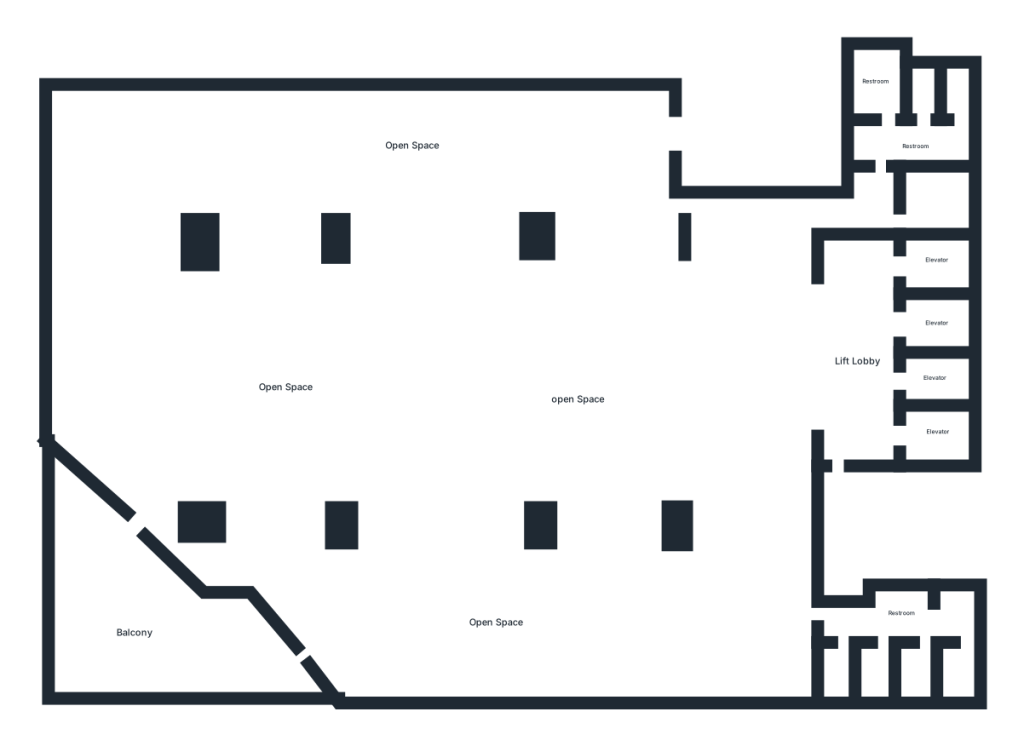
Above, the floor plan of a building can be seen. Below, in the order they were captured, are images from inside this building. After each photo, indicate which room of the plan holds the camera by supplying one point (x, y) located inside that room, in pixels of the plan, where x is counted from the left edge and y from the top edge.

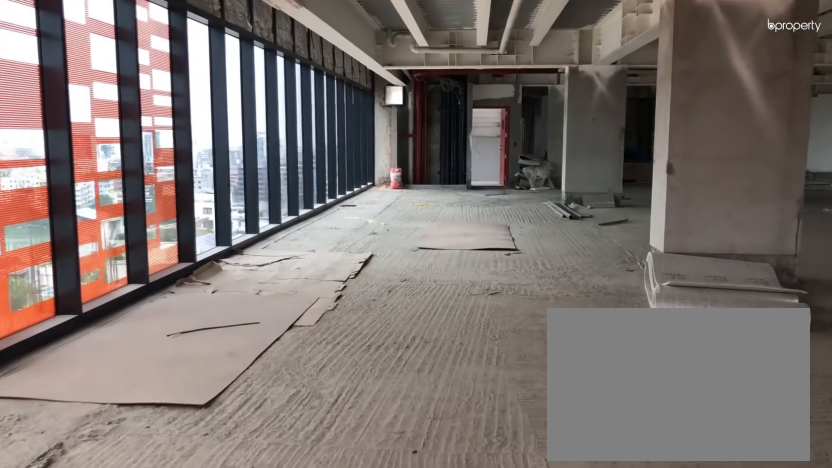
(259, 144)
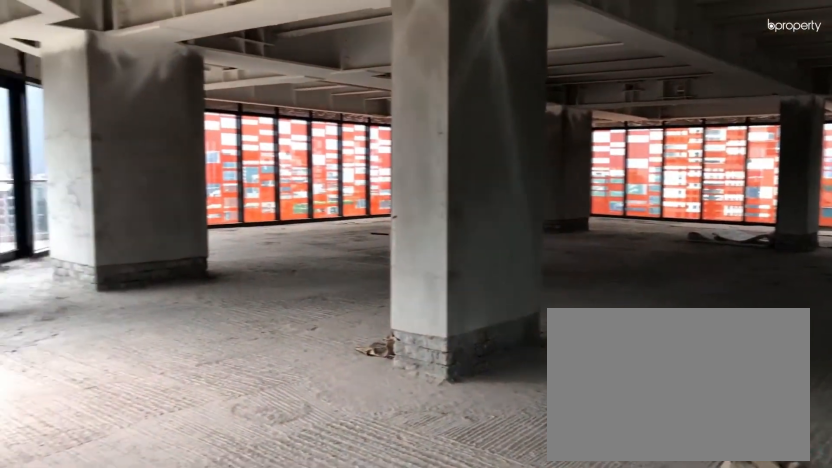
(474, 638)
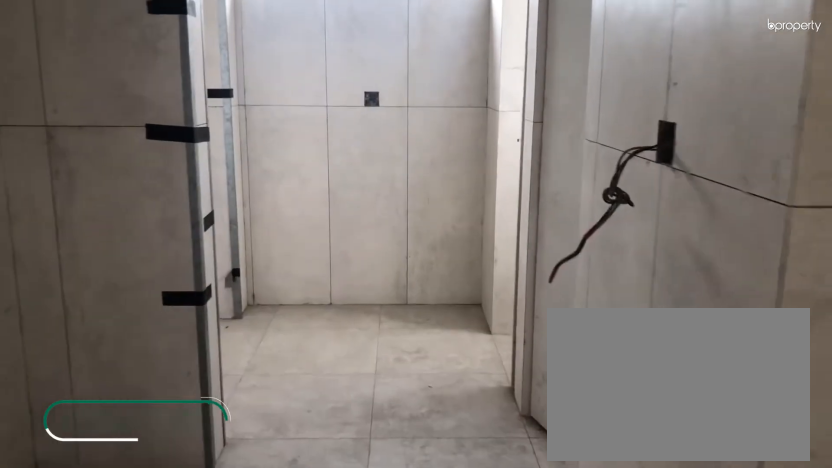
(900, 614)
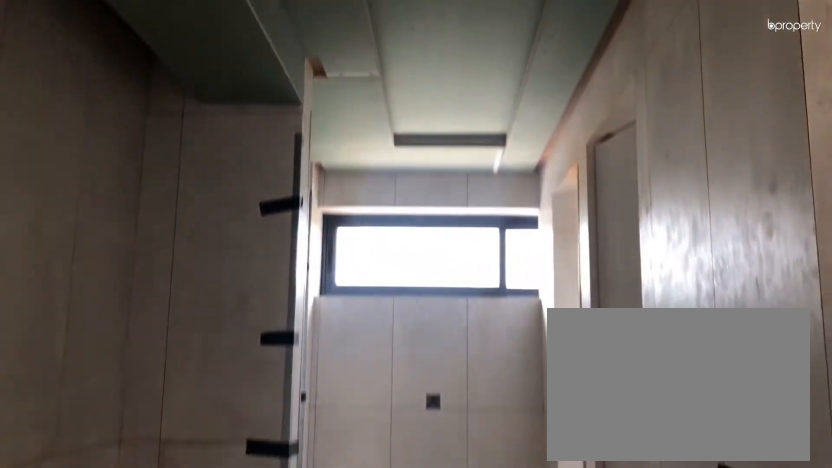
(900, 614)
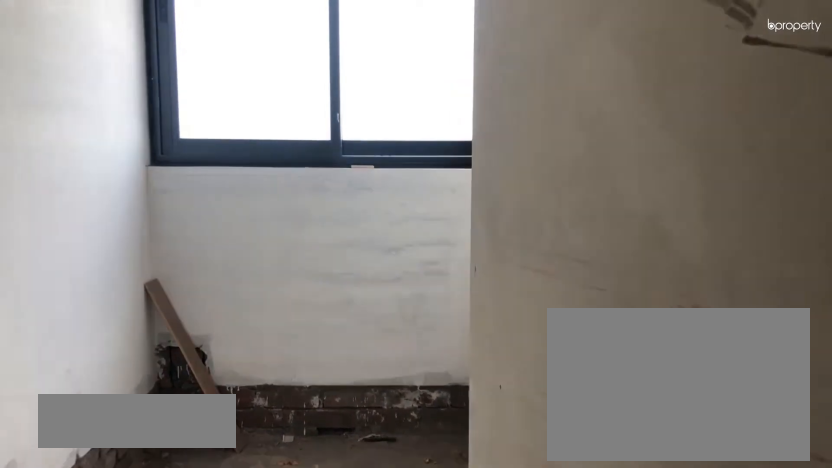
(933, 196)
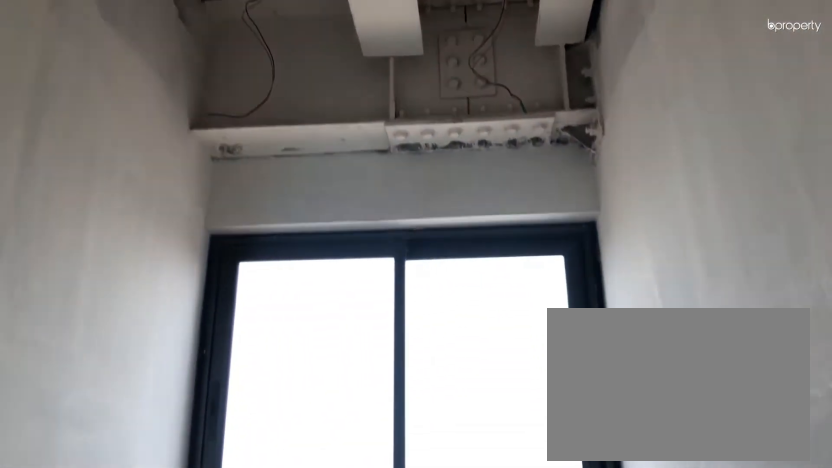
(933, 196)
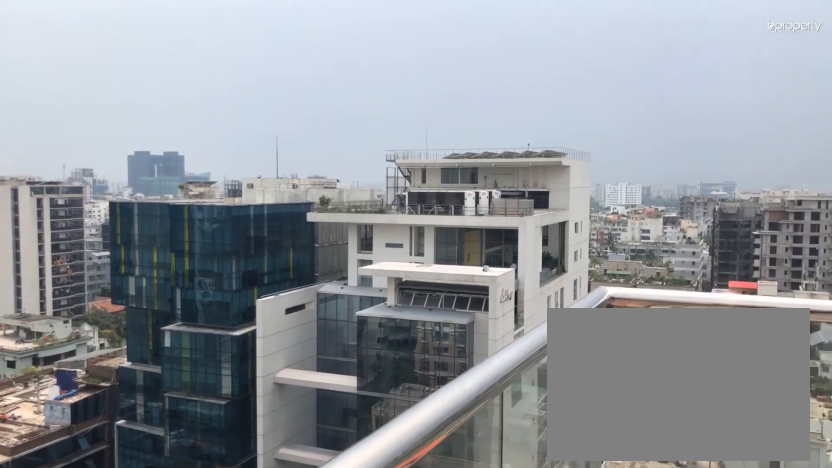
(126, 627)
